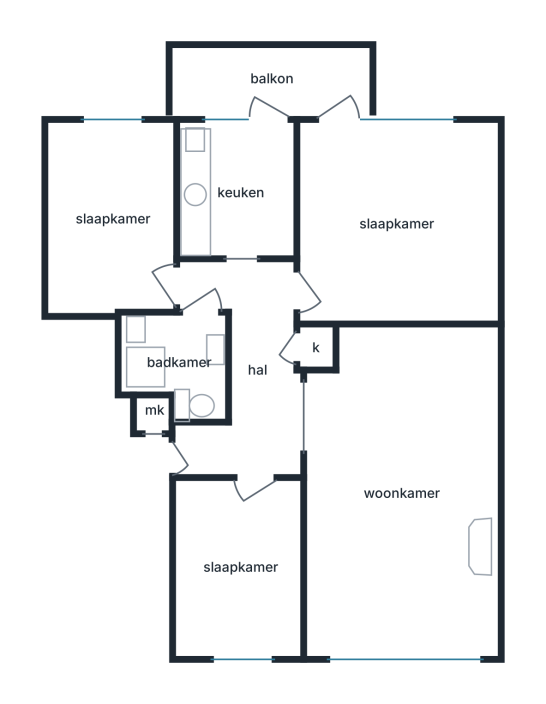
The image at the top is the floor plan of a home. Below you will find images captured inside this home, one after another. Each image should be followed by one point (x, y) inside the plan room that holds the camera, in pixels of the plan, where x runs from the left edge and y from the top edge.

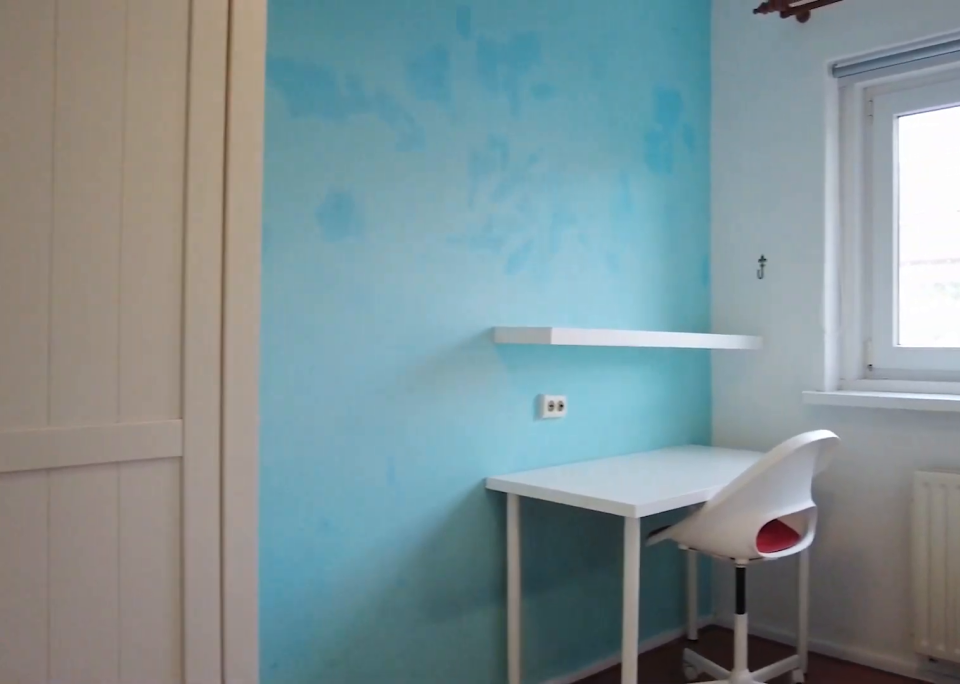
(115, 217)
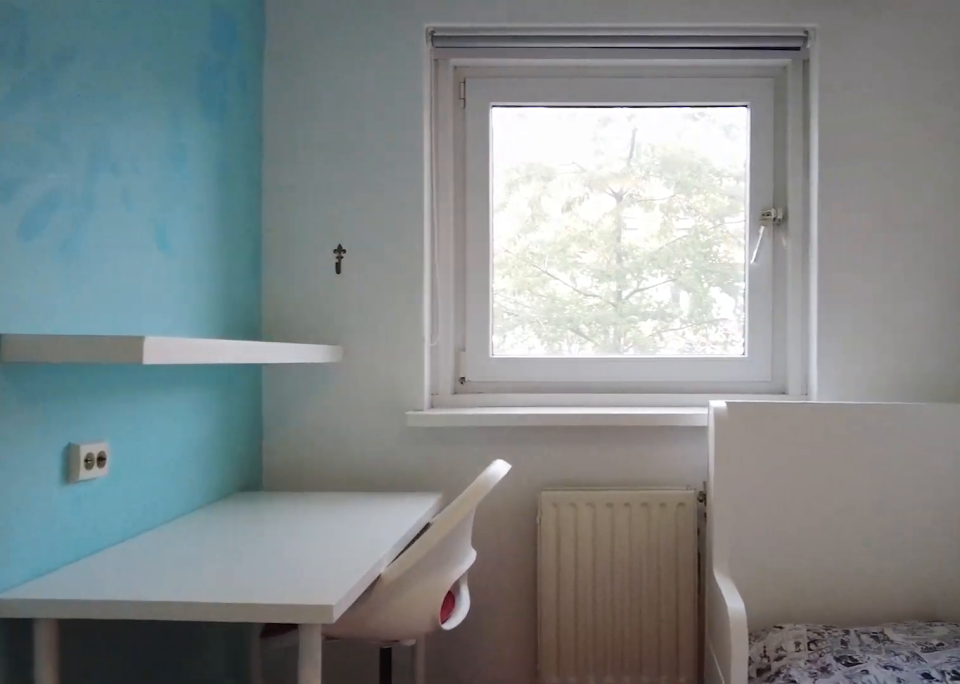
(115, 217)
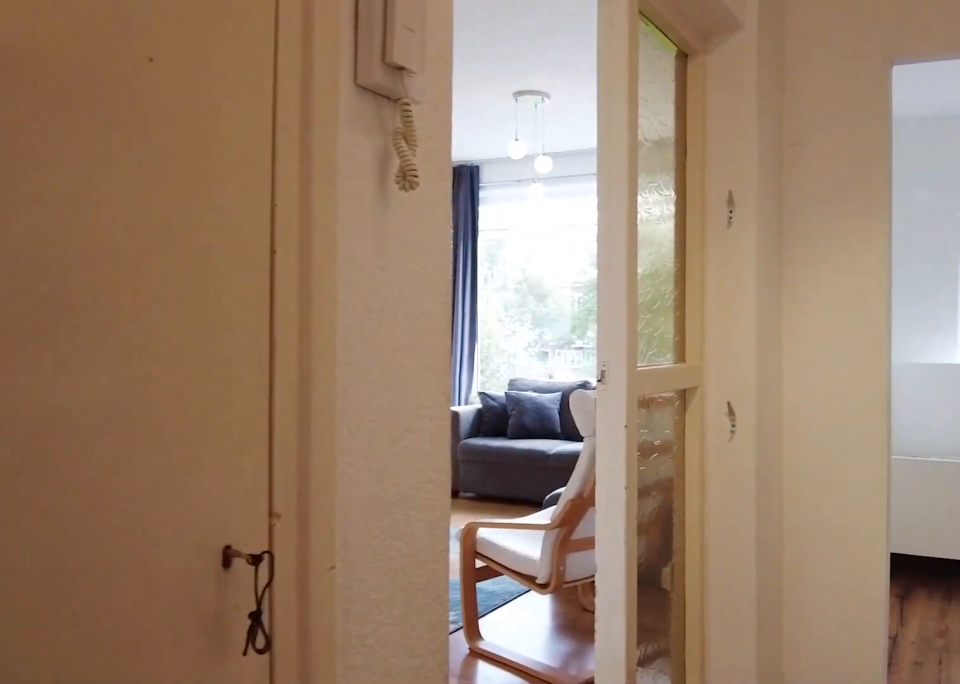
(249, 369)
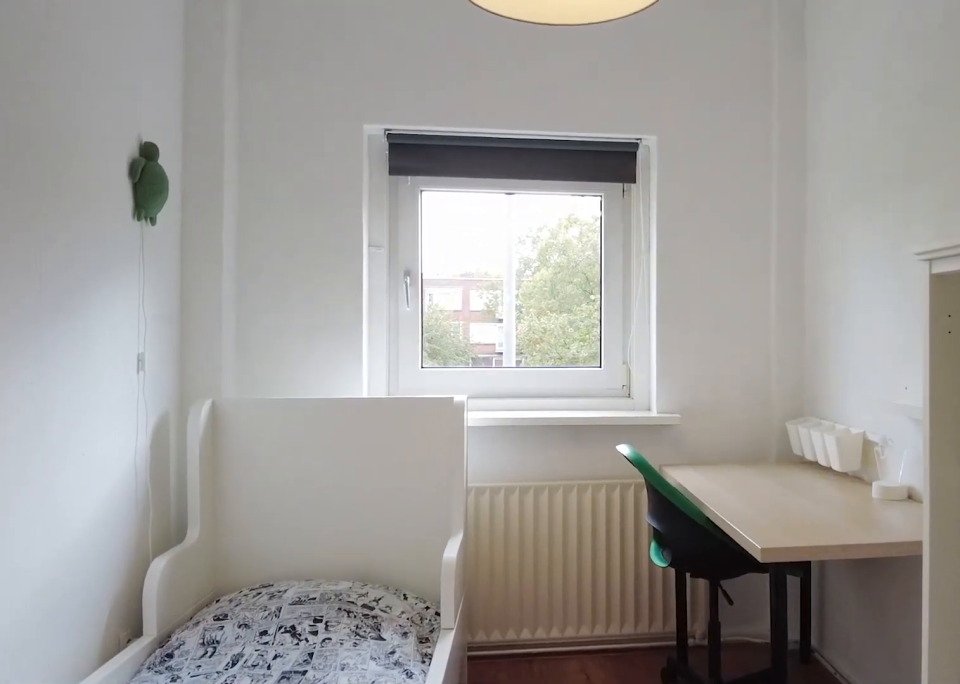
(240, 566)
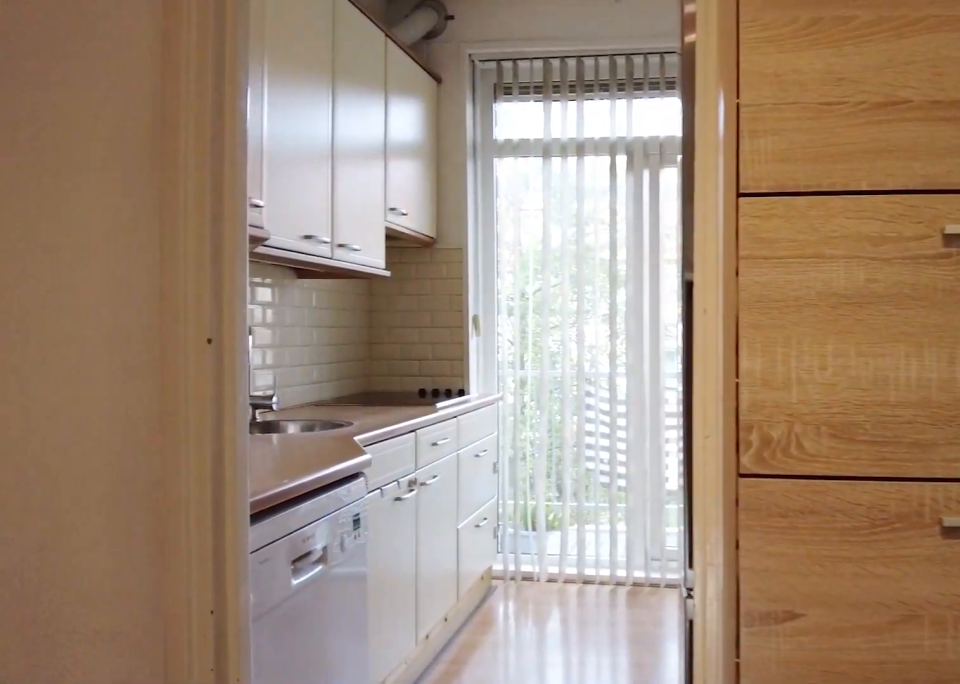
(249, 369)
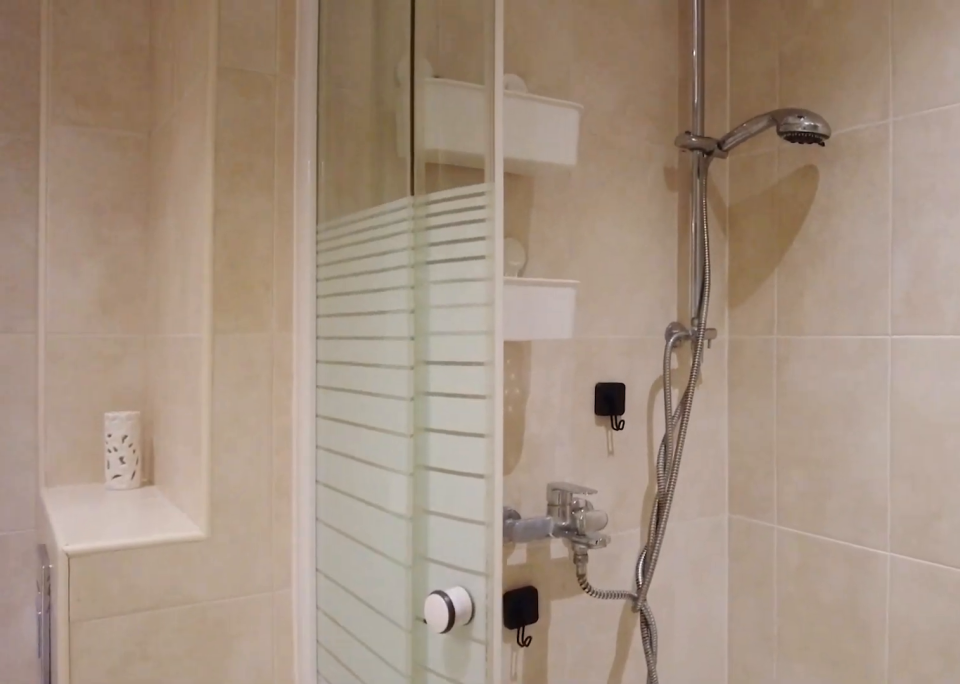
(180, 361)
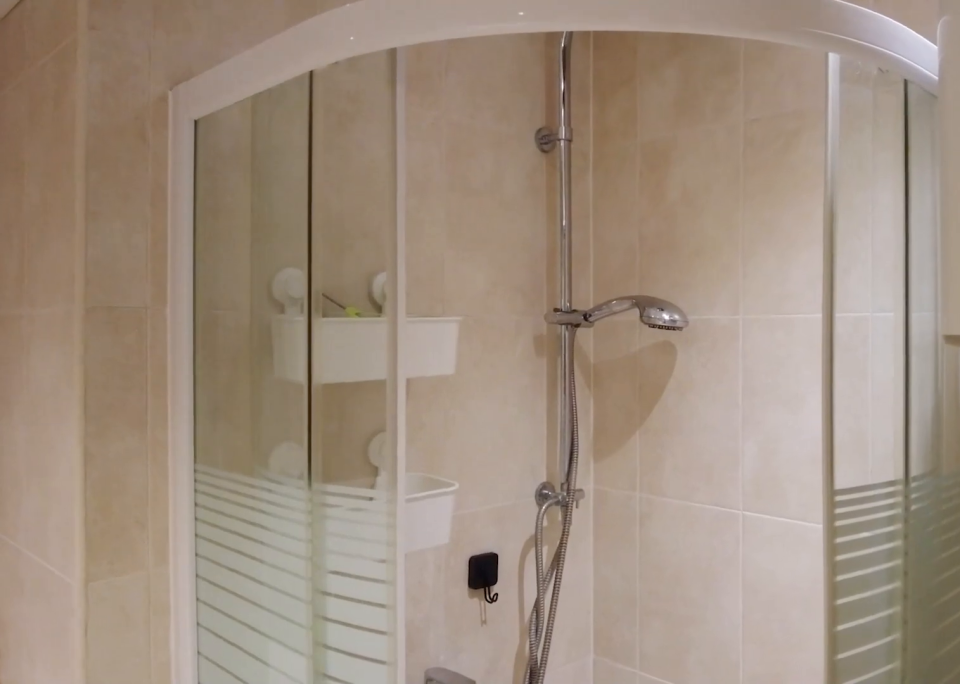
(180, 361)
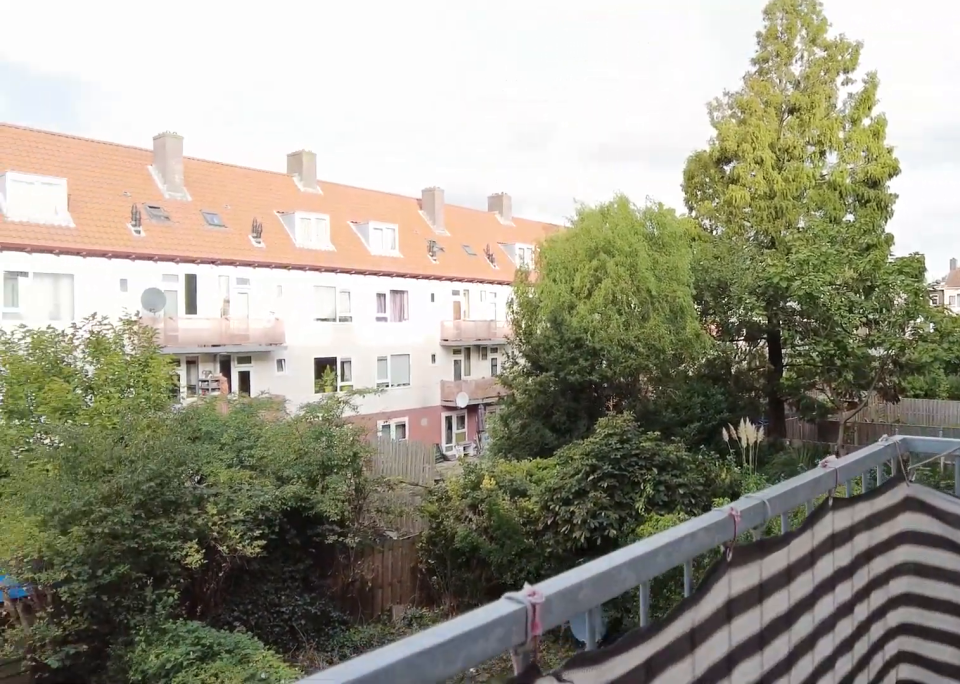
(270, 83)
